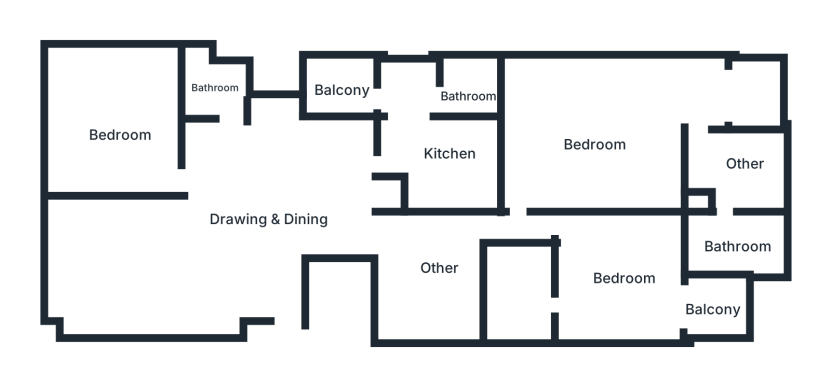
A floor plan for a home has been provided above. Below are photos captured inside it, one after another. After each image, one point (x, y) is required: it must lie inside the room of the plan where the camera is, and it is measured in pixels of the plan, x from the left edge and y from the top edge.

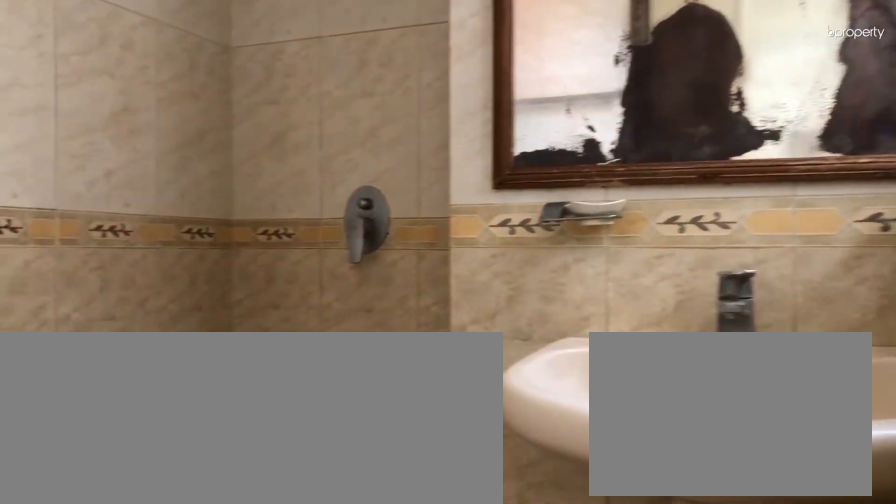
(210, 93)
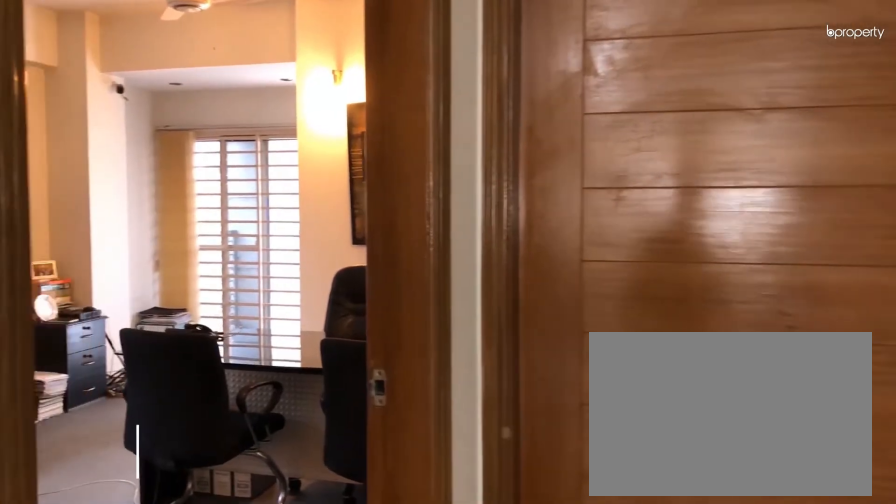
(528, 184)
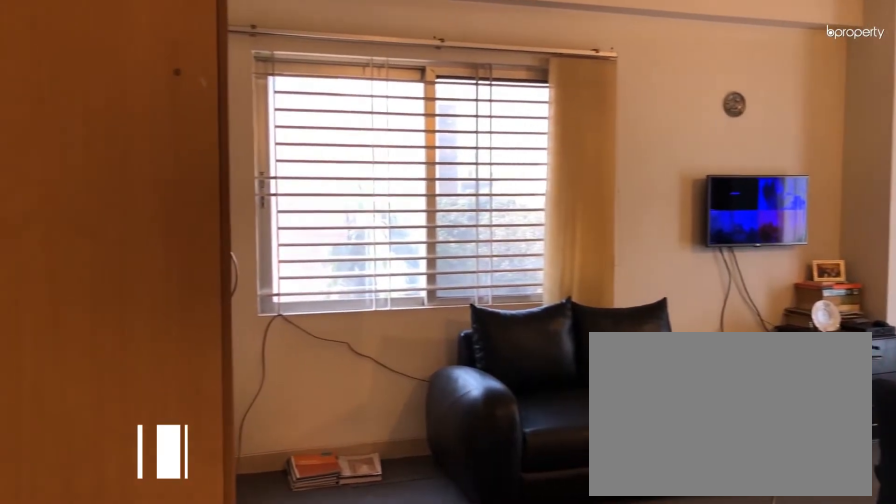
(595, 144)
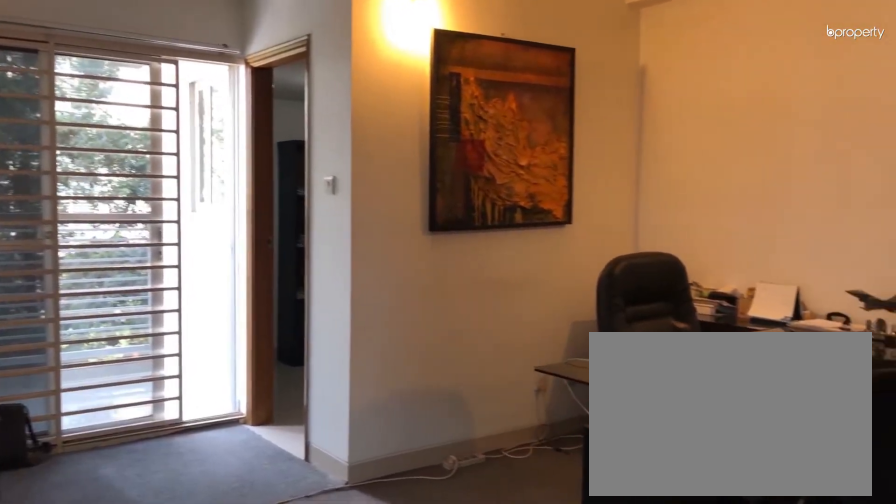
(595, 144)
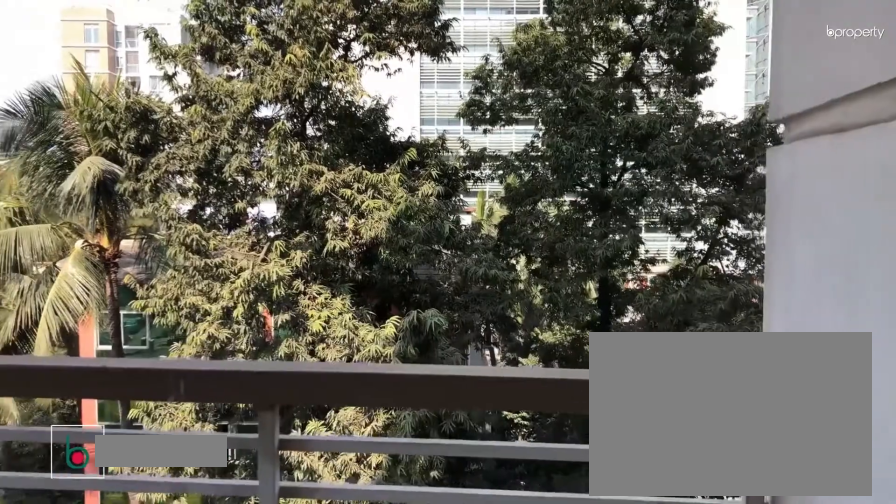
(757, 92)
